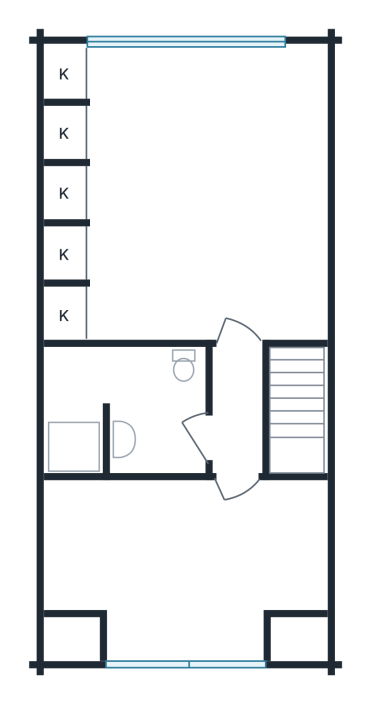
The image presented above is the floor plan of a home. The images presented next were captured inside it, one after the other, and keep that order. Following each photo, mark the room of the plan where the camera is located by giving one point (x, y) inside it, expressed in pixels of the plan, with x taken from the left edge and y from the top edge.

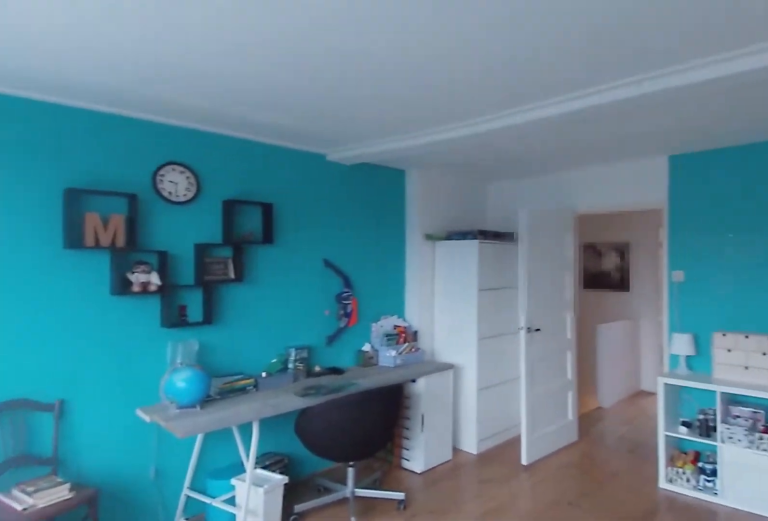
(191, 126)
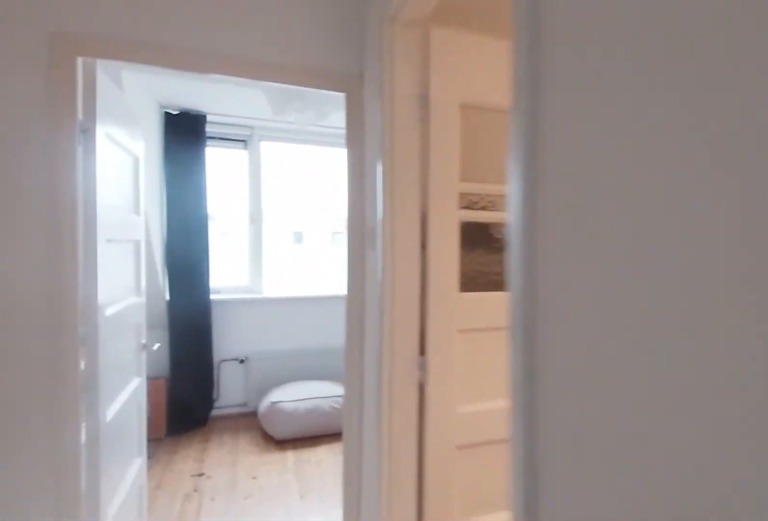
(245, 413)
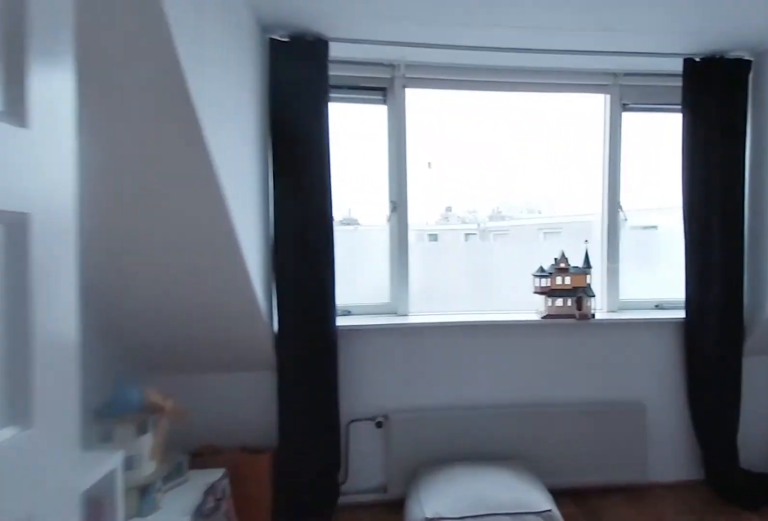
(186, 561)
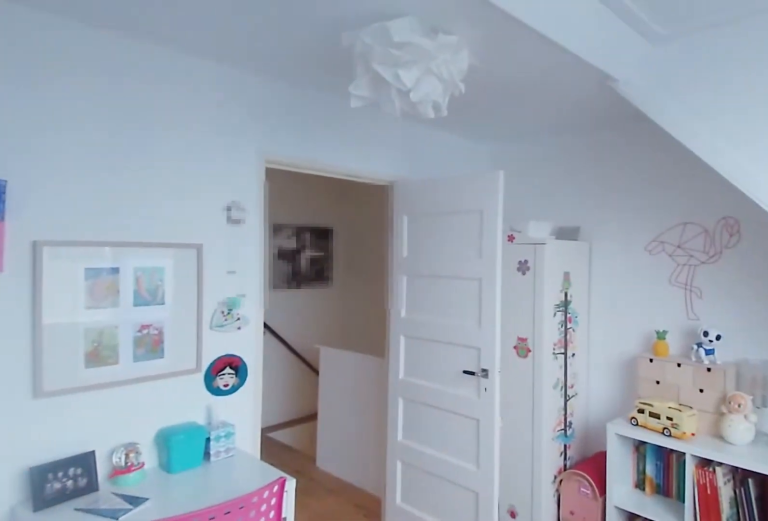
(186, 561)
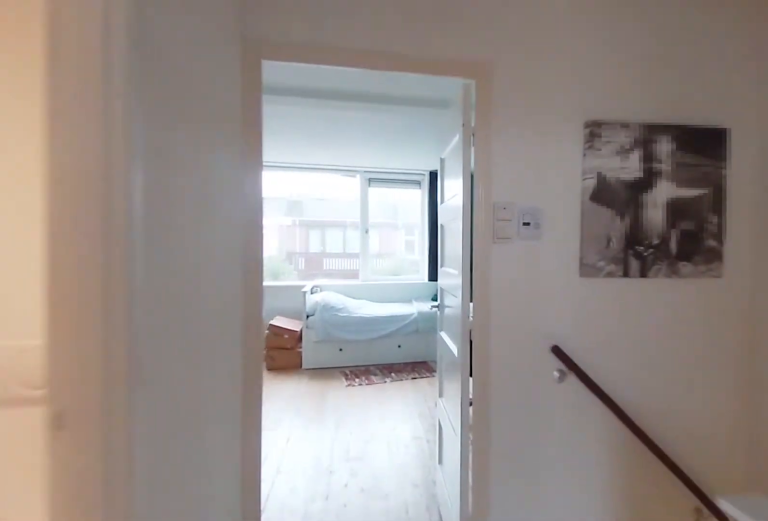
(245, 413)
